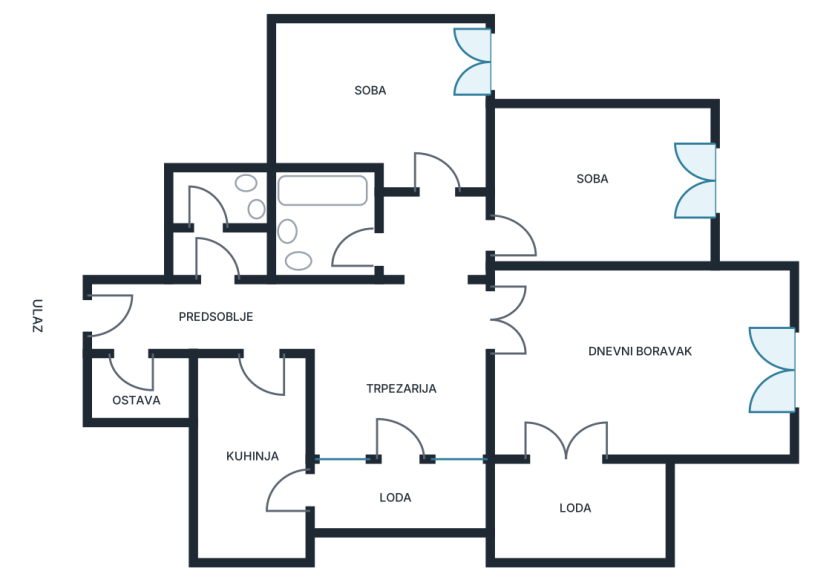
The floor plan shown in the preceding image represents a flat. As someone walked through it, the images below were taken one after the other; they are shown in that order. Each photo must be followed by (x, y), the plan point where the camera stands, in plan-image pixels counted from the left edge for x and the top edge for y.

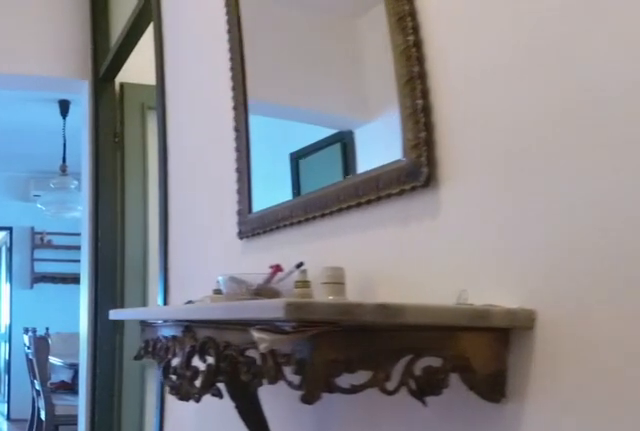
(107, 319)
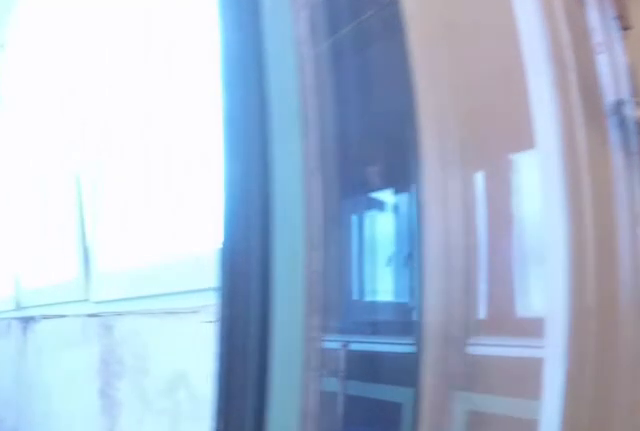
(285, 495)
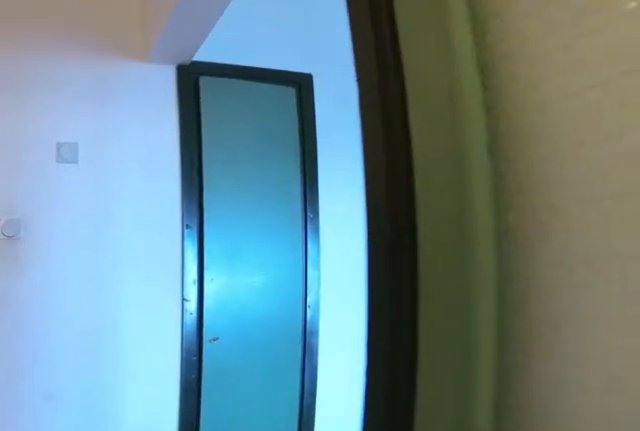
(260, 416)
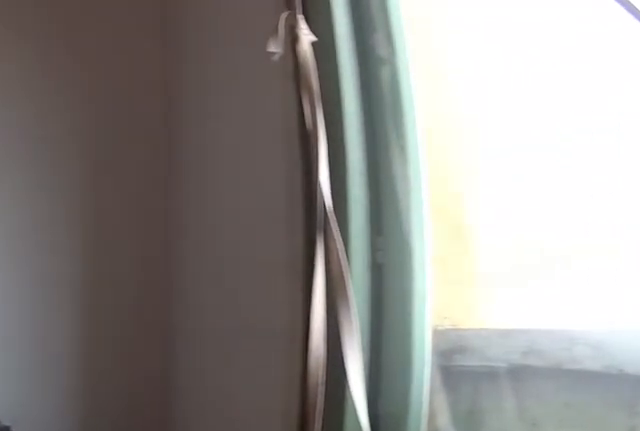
(744, 392)
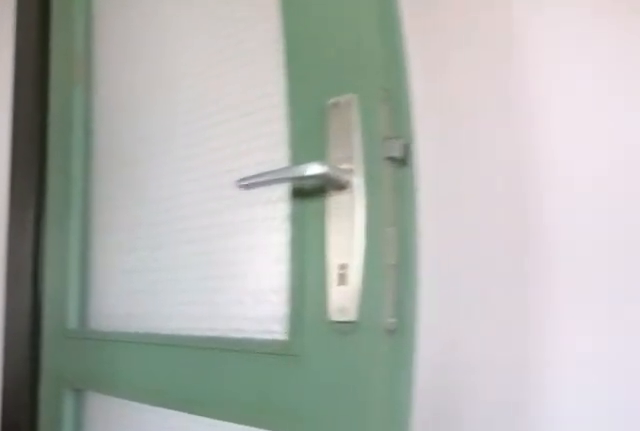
(565, 340)
